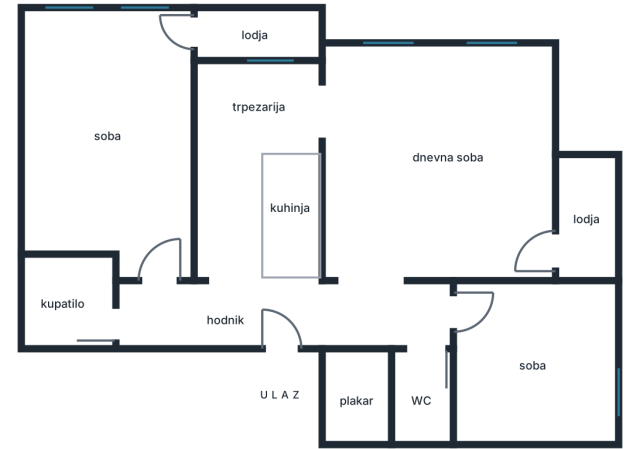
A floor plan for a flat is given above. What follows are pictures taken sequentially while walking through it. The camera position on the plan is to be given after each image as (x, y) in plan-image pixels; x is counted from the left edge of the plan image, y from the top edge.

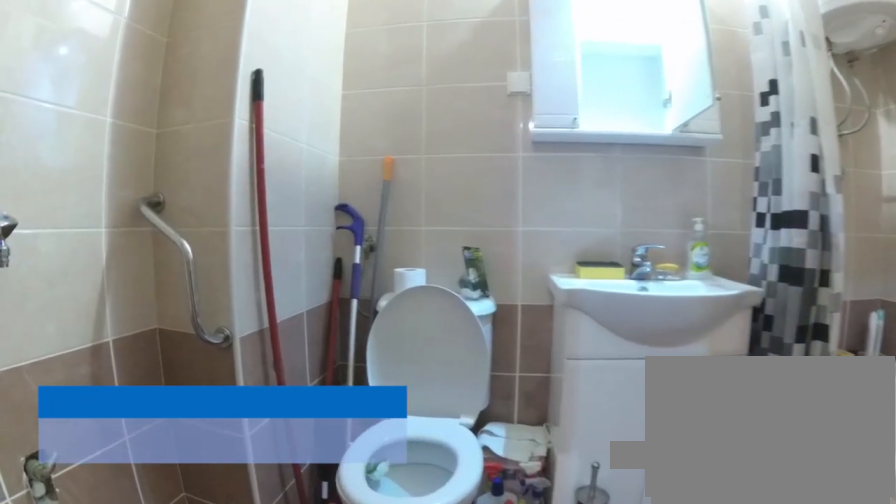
(93, 311)
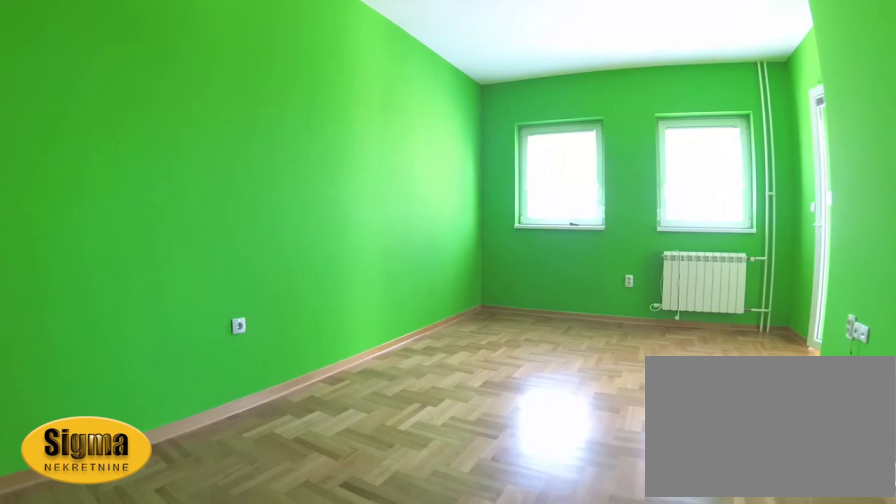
(128, 228)
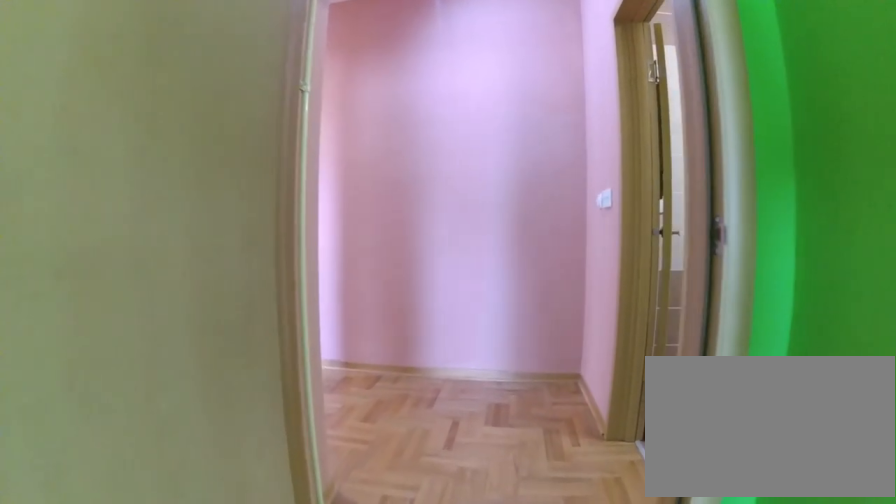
(159, 242)
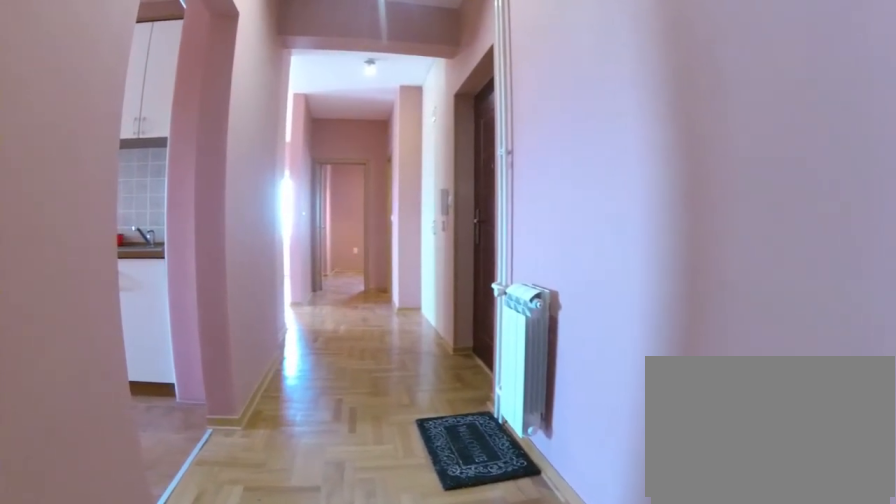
(149, 312)
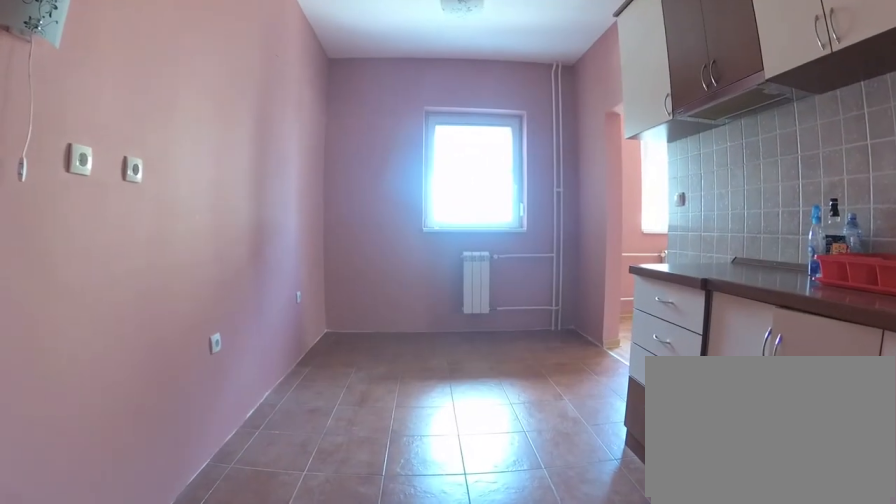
(231, 273)
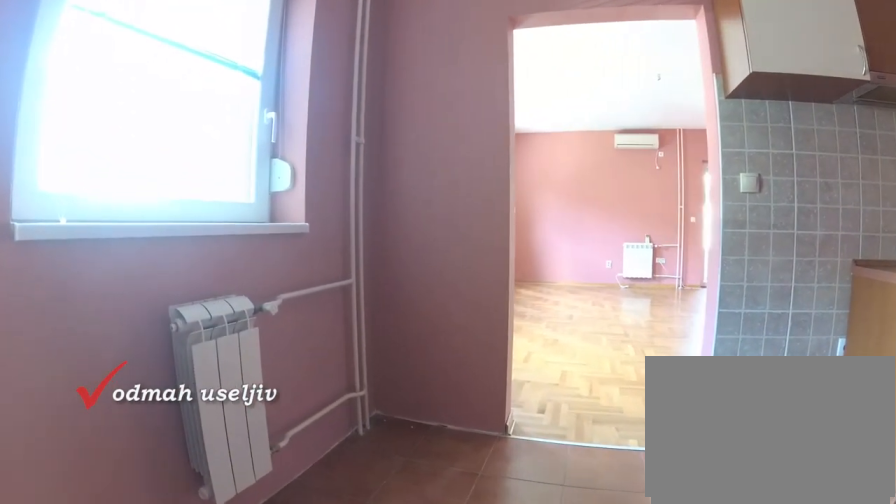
(213, 118)
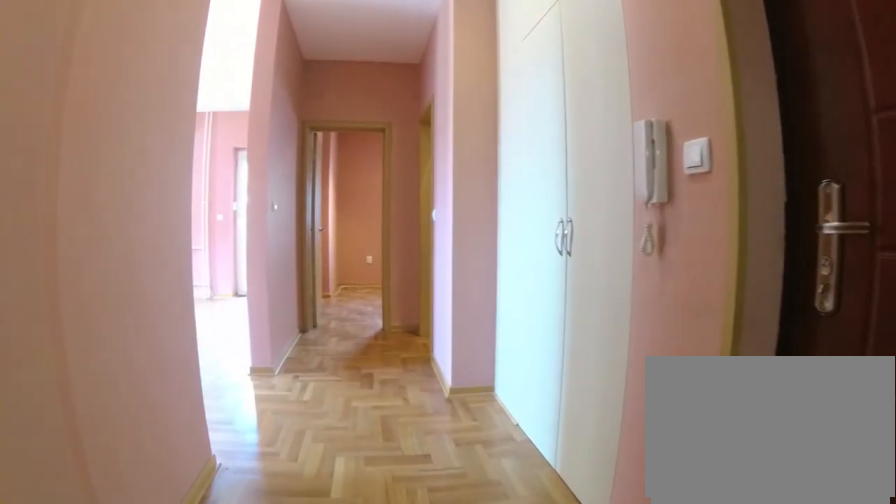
(235, 314)
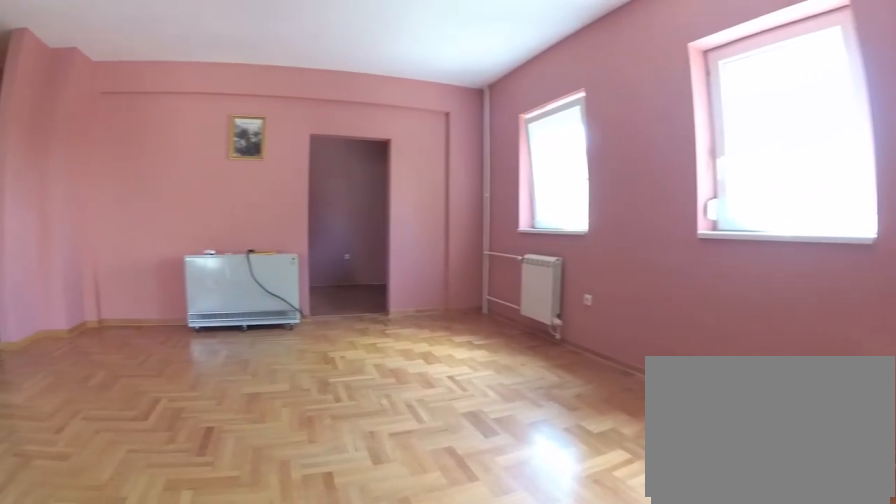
(537, 167)
